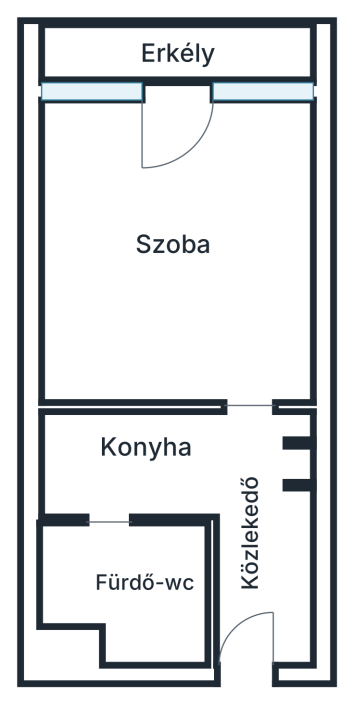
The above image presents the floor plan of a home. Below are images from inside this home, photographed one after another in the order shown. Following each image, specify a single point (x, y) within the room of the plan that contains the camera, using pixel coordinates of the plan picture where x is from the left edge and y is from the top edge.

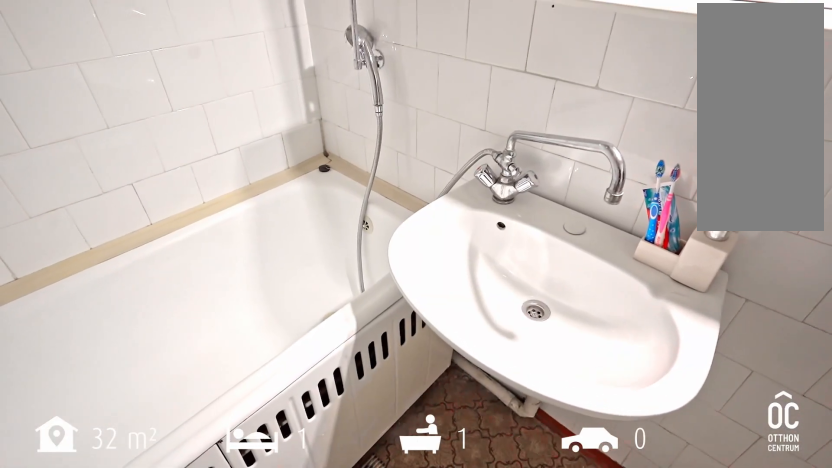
(129, 598)
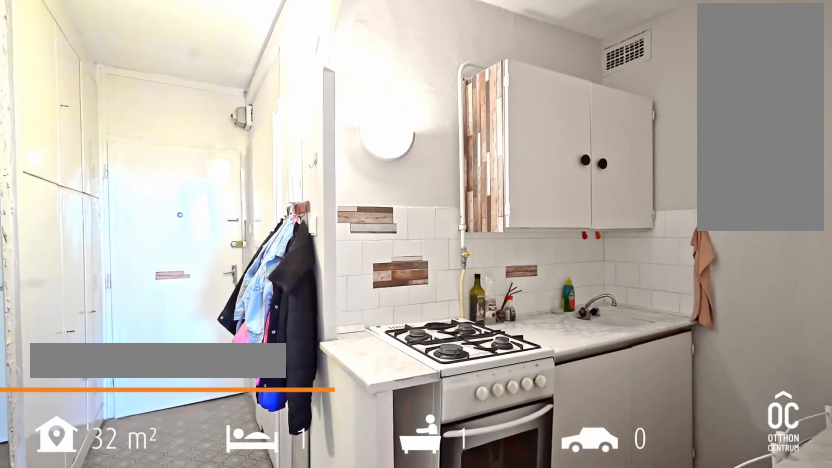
(146, 463)
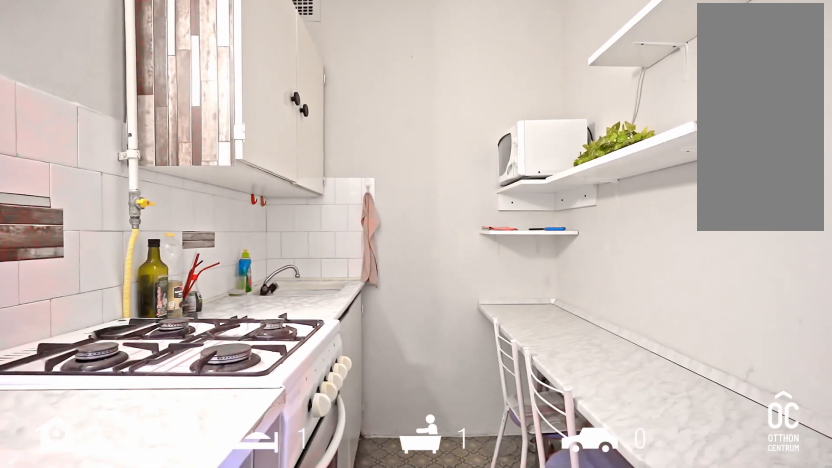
(146, 463)
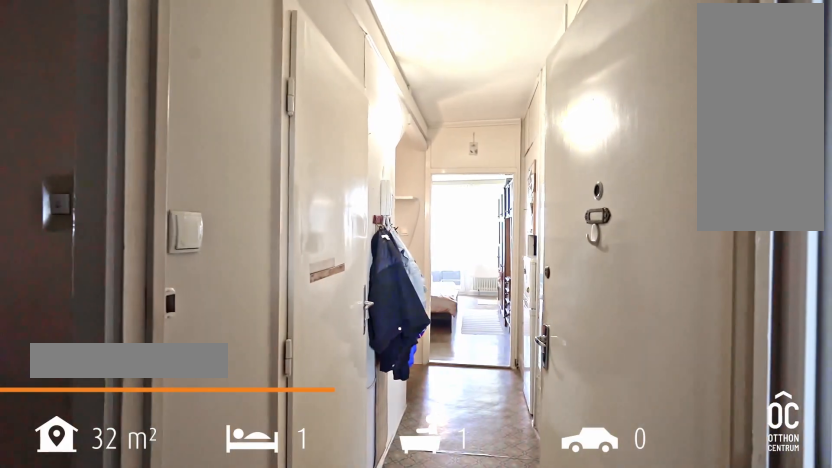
(255, 548)
